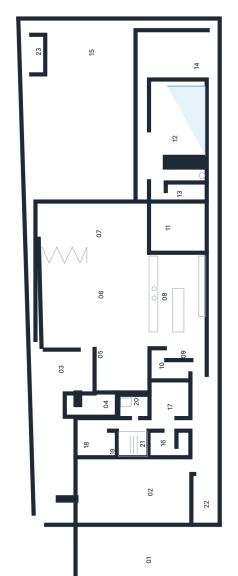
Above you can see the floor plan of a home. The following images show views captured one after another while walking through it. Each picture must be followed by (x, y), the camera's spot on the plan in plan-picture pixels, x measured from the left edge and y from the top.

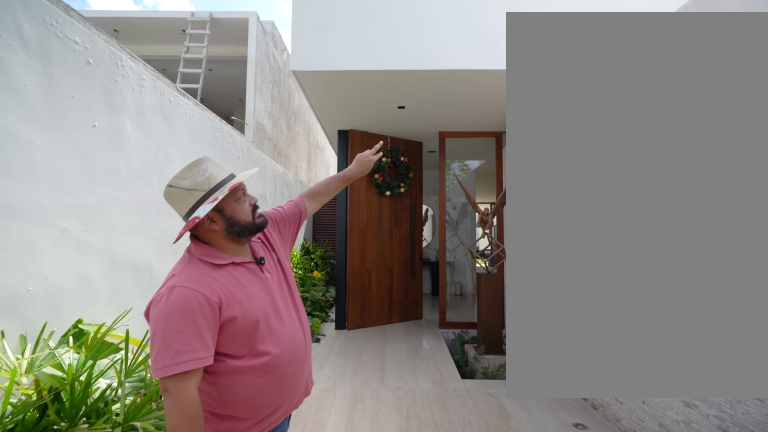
(60, 440)
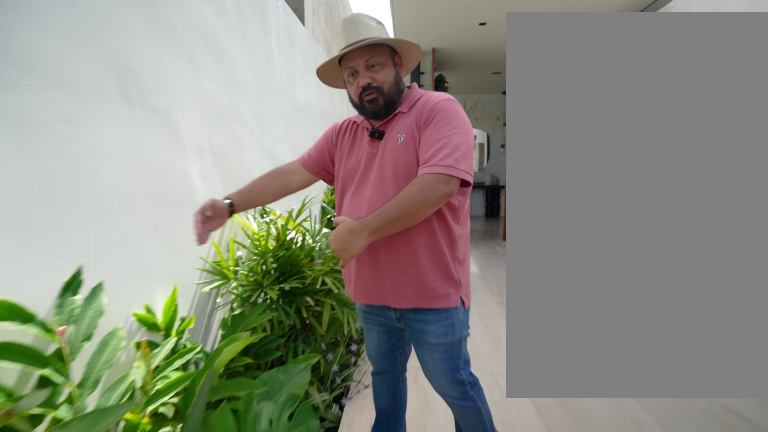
(58, 434)
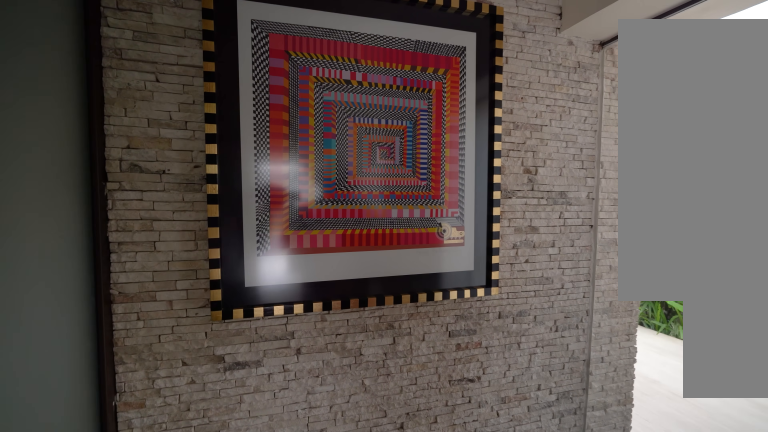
(87, 401)
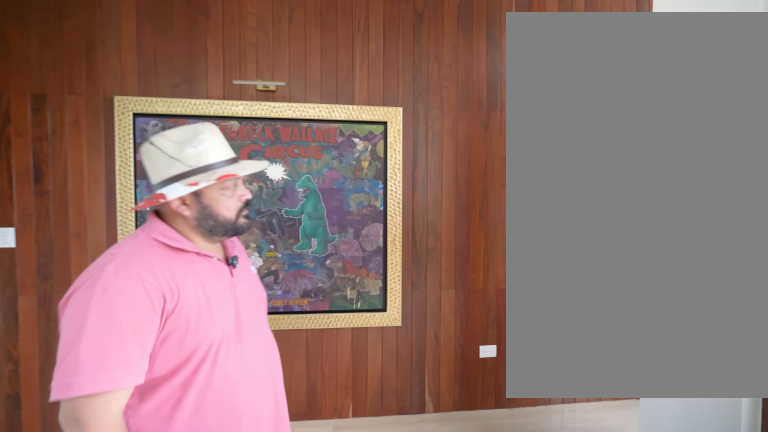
(87, 400)
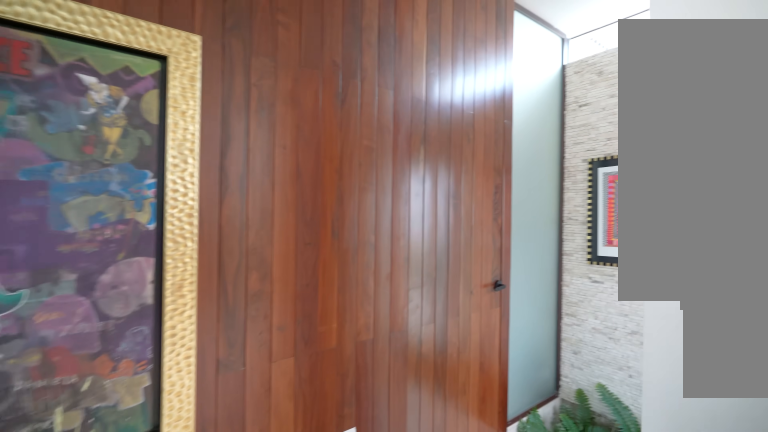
(75, 370)
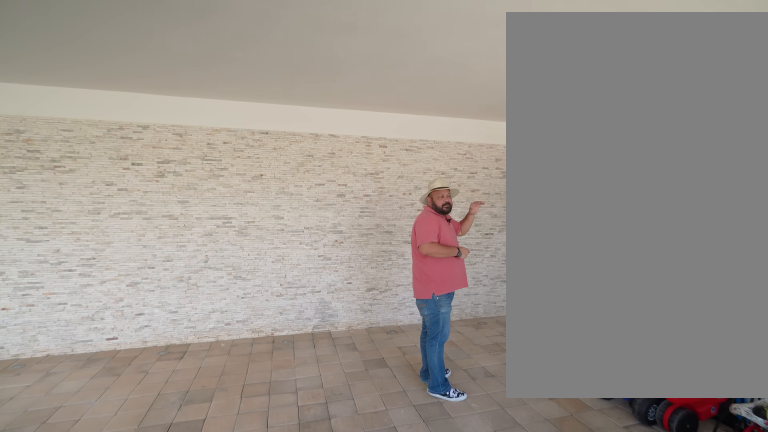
(147, 509)
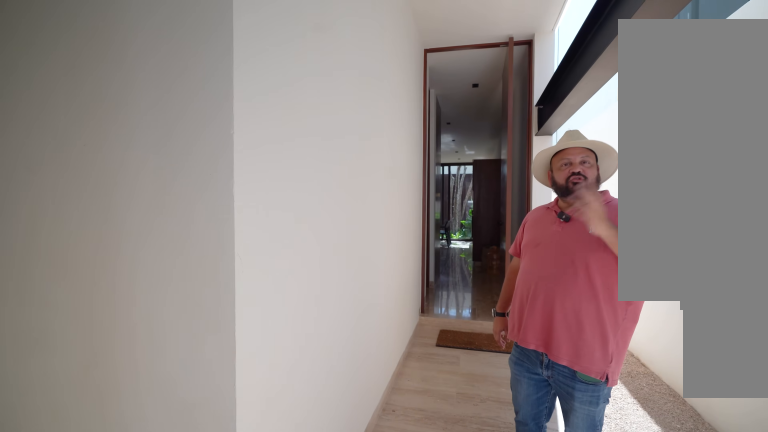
(193, 424)
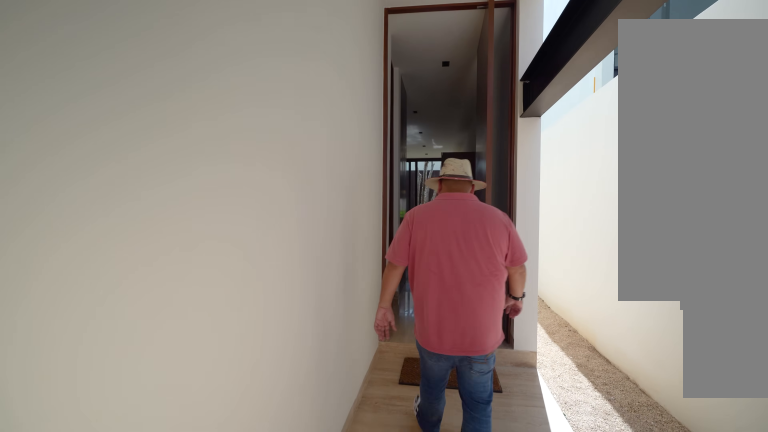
(197, 422)
